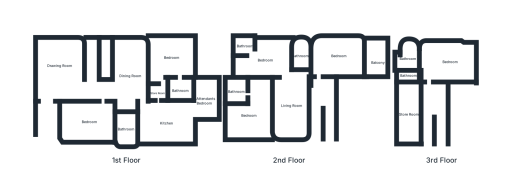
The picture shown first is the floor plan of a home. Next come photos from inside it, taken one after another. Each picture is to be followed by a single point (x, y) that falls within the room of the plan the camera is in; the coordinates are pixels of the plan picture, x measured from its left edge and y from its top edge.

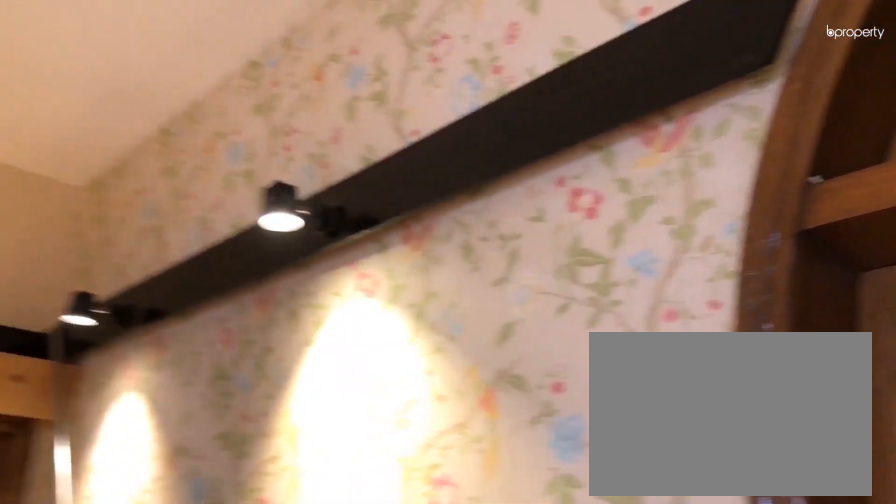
(338, 56)
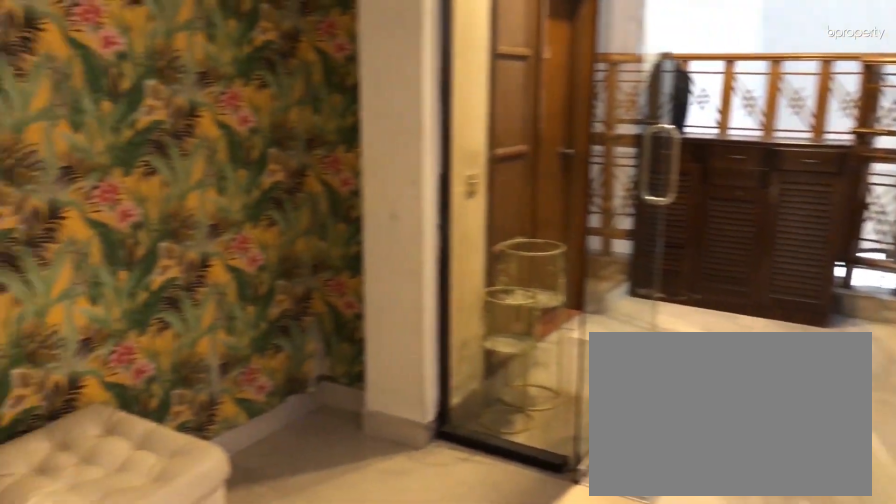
(290, 106)
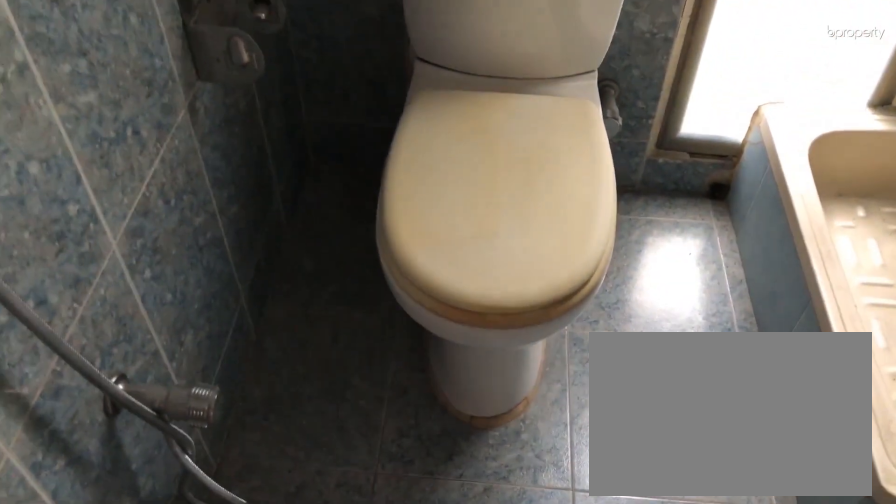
(243, 46)
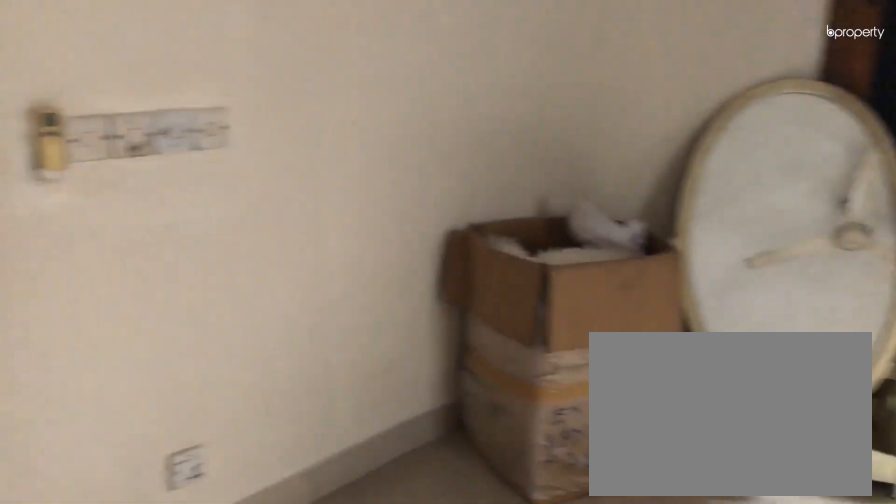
(248, 116)
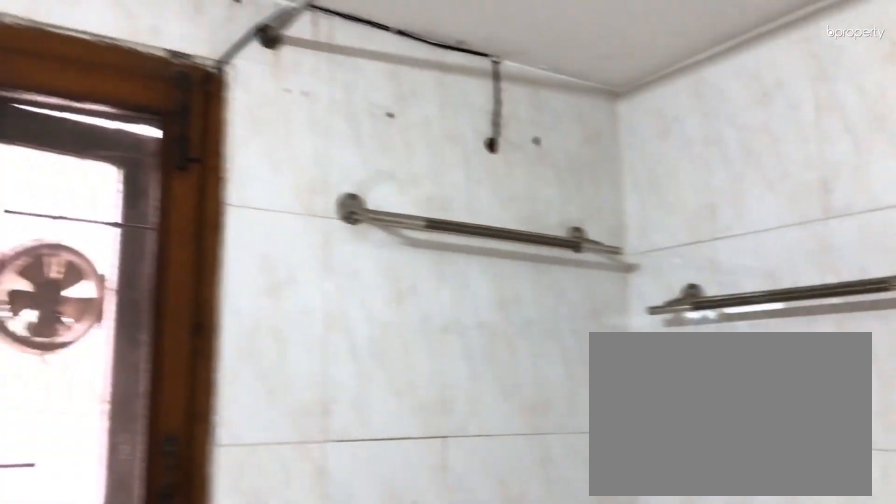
(234, 92)
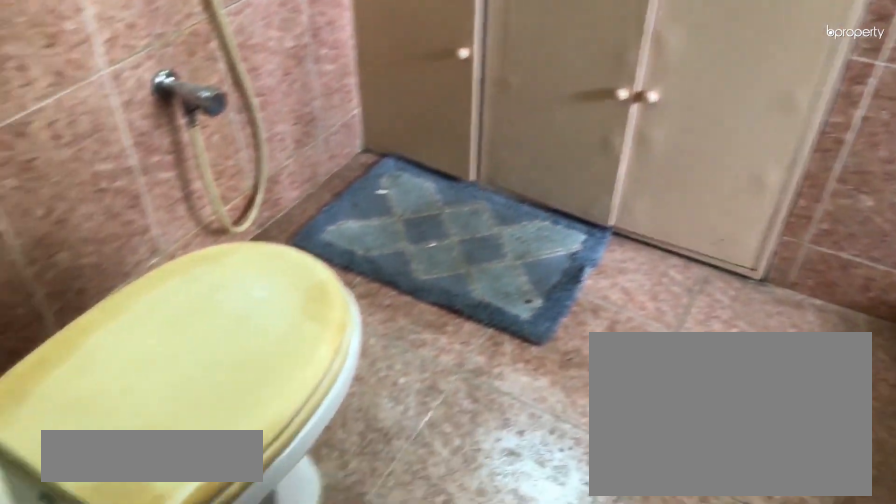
(406, 58)
